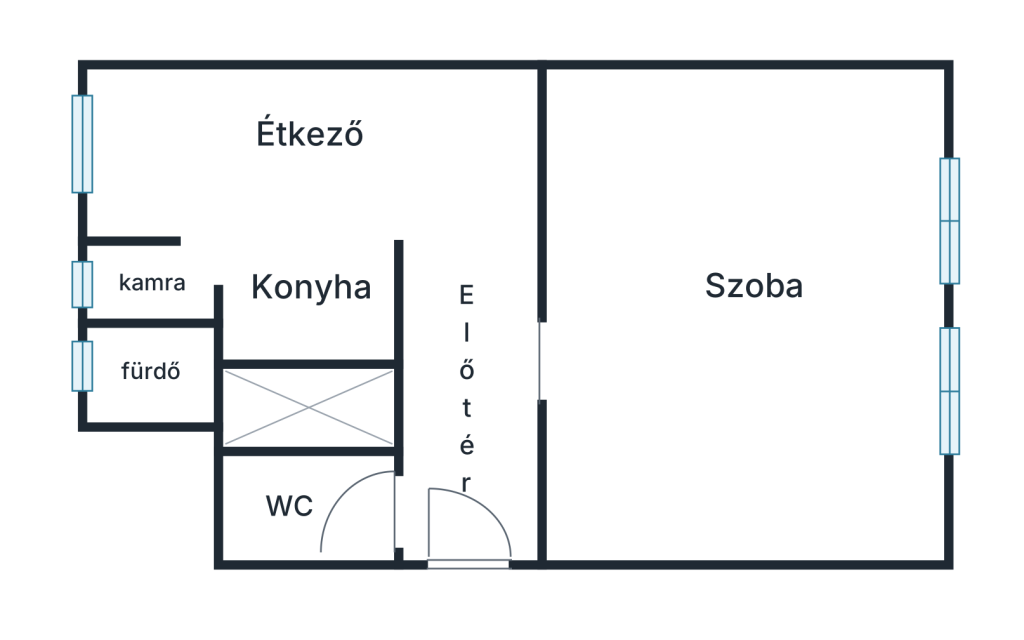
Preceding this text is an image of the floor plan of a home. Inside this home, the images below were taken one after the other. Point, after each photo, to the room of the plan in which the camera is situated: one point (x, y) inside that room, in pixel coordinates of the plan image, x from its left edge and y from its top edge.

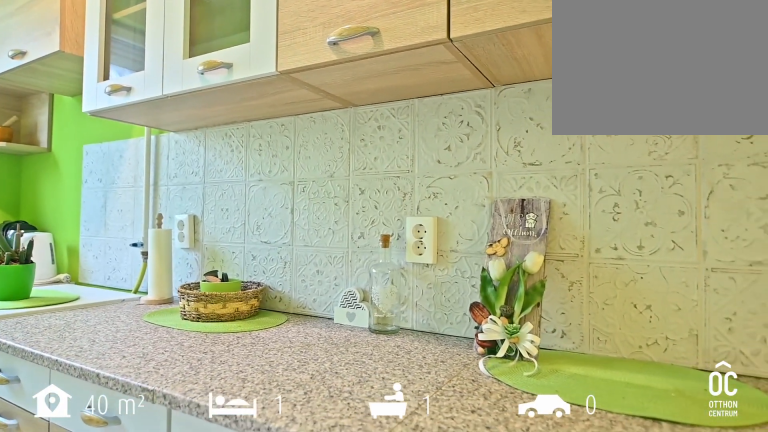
(310, 283)
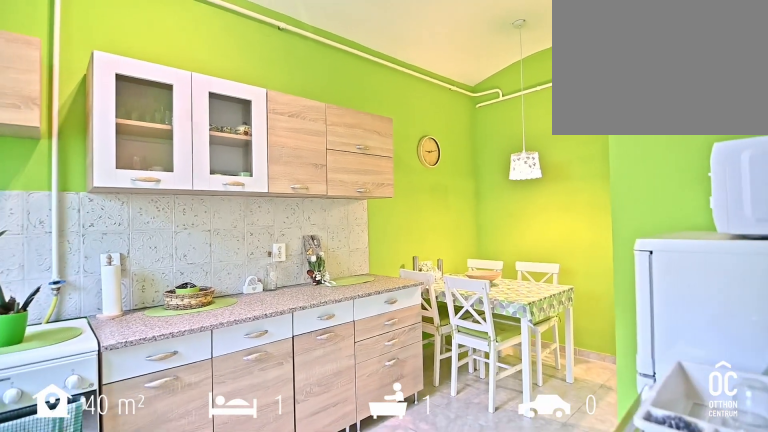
(310, 282)
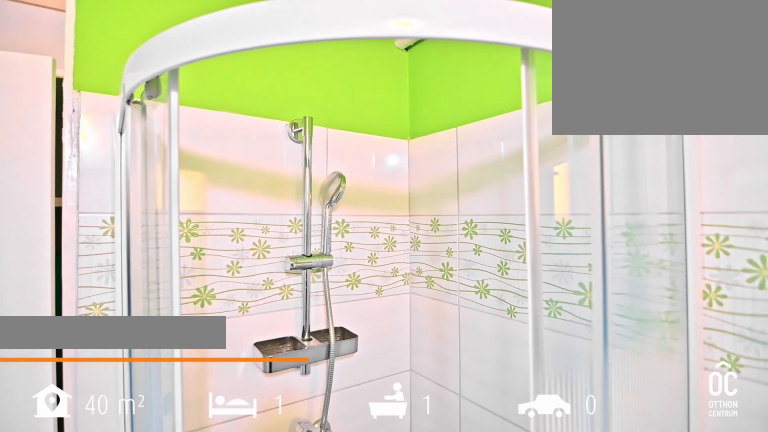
(154, 370)
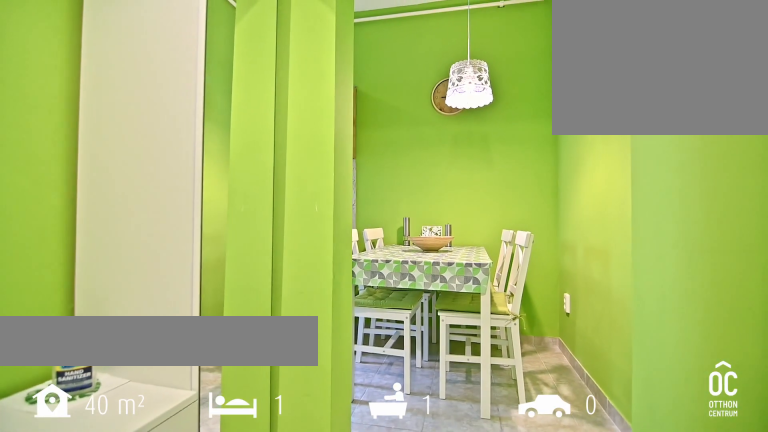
(471, 388)
